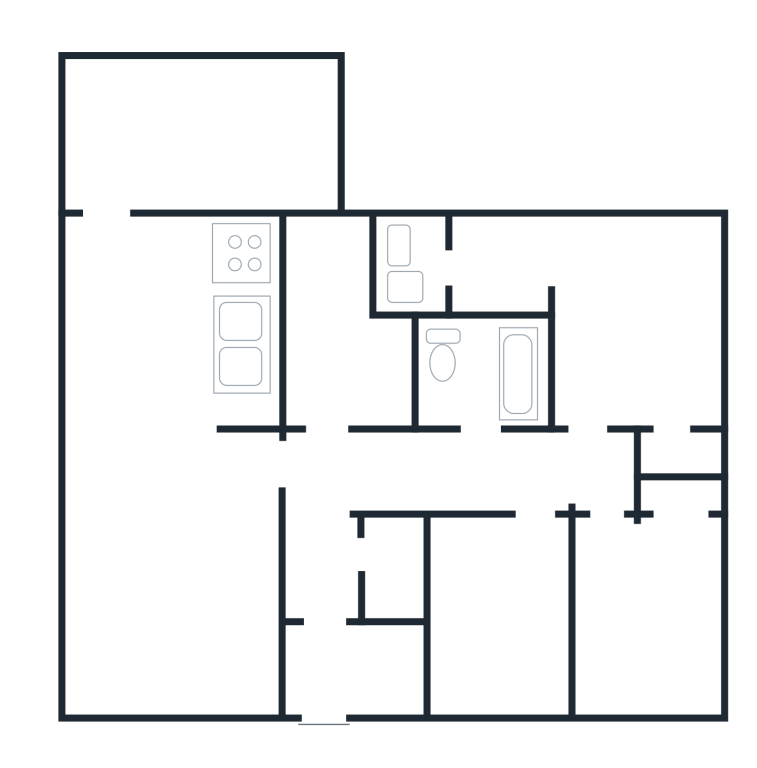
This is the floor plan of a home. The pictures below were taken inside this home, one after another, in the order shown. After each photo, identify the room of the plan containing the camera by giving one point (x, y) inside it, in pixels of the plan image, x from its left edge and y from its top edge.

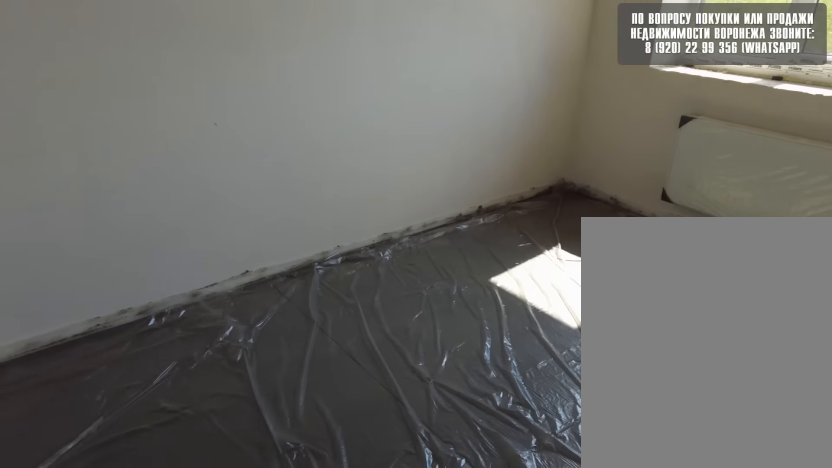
(627, 578)
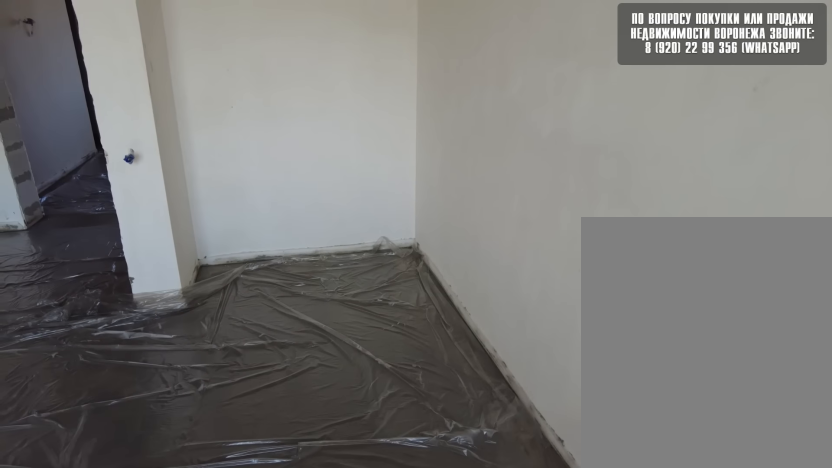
(627, 606)
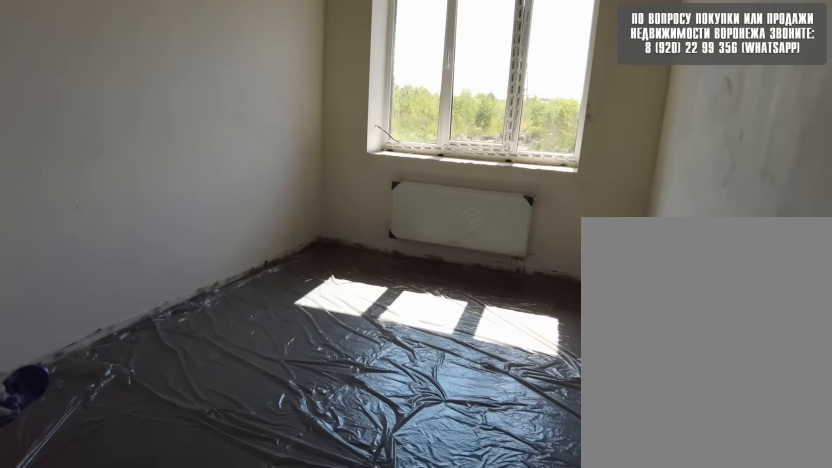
(628, 609)
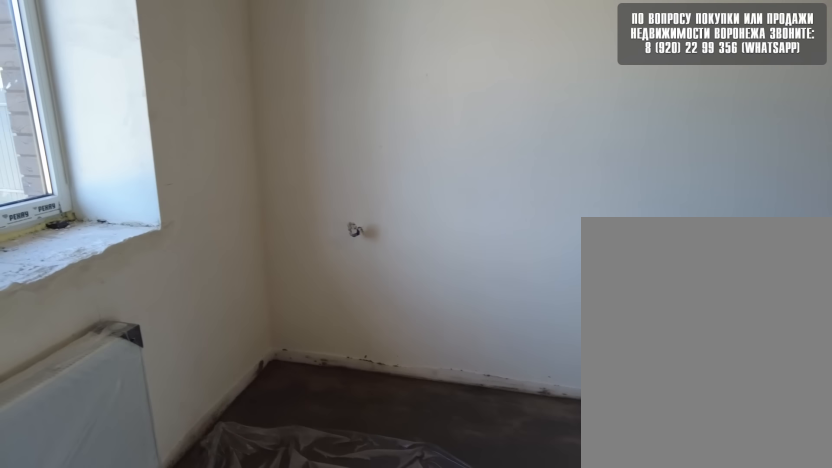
(624, 417)
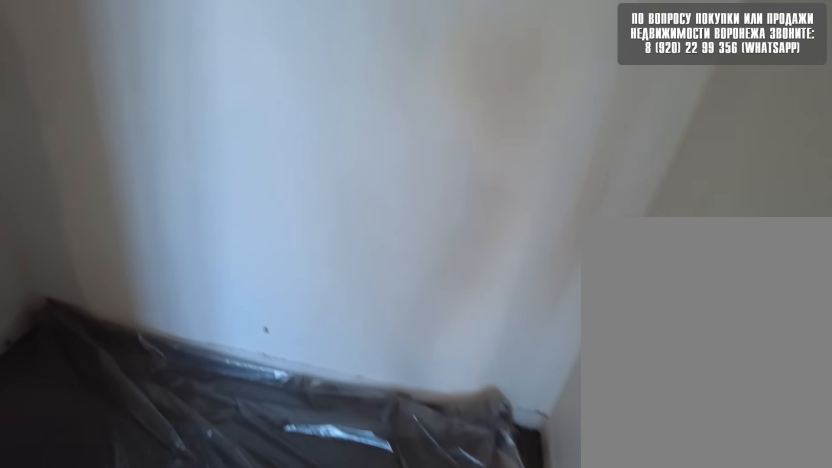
(624, 417)
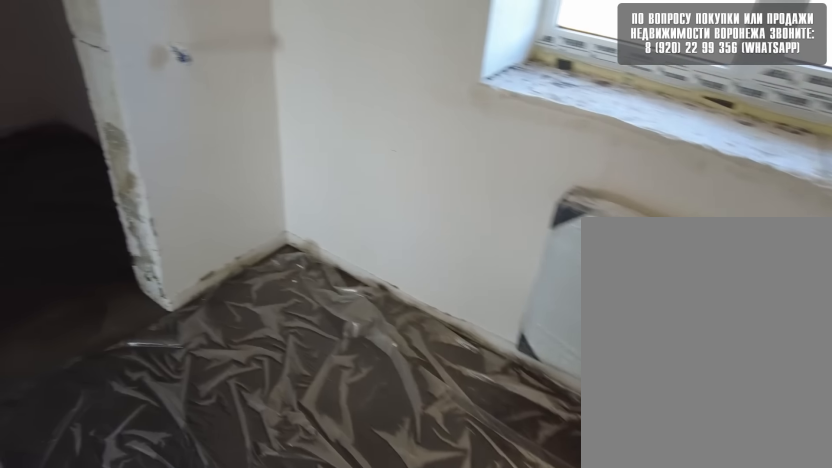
(618, 402)
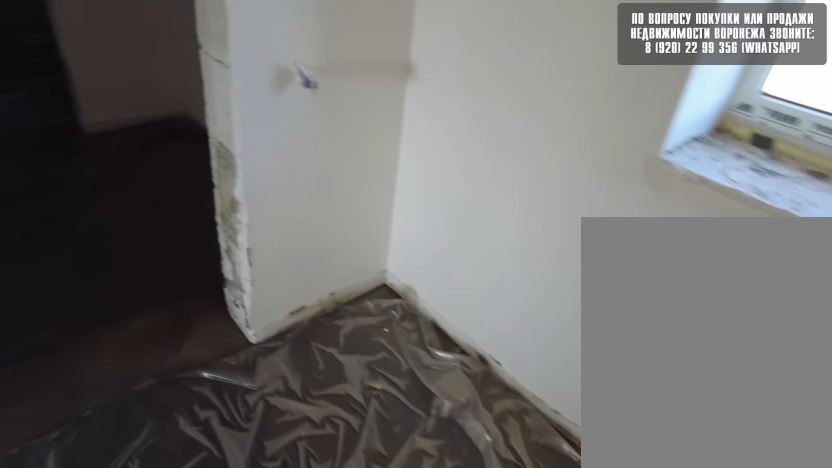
(609, 370)
